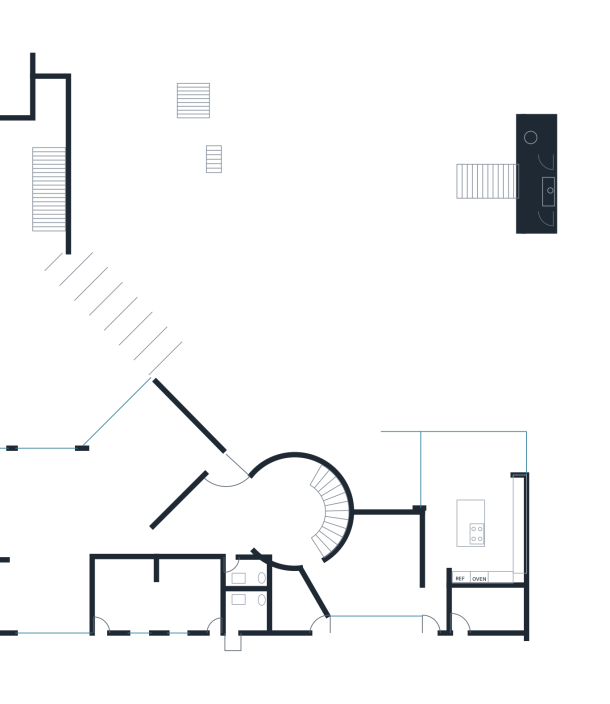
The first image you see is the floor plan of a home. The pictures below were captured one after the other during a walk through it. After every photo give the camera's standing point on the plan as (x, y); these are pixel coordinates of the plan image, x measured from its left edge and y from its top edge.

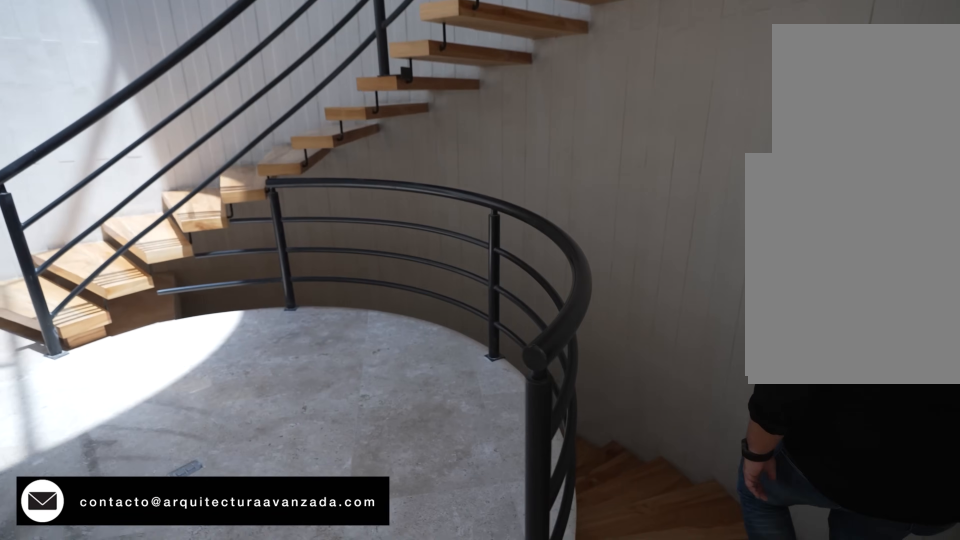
(282, 535)
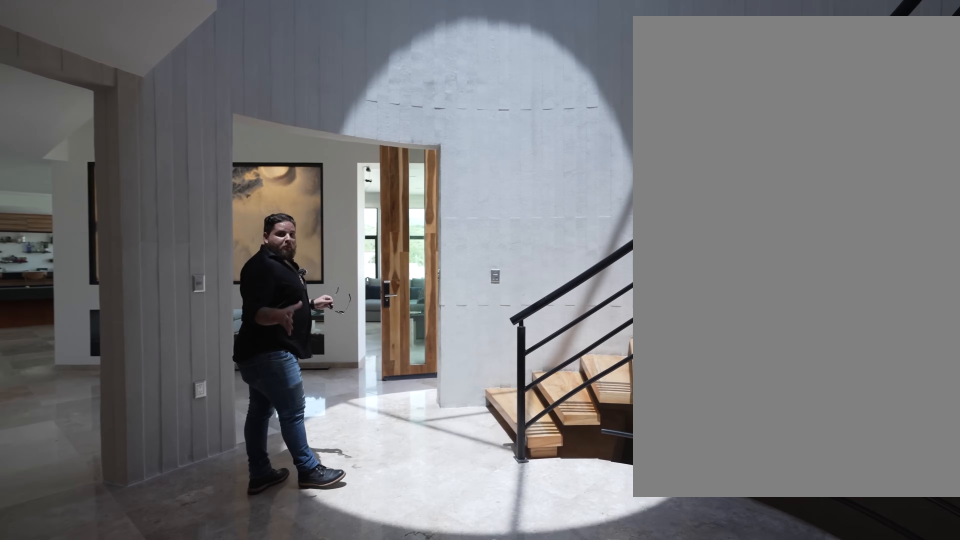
(285, 543)
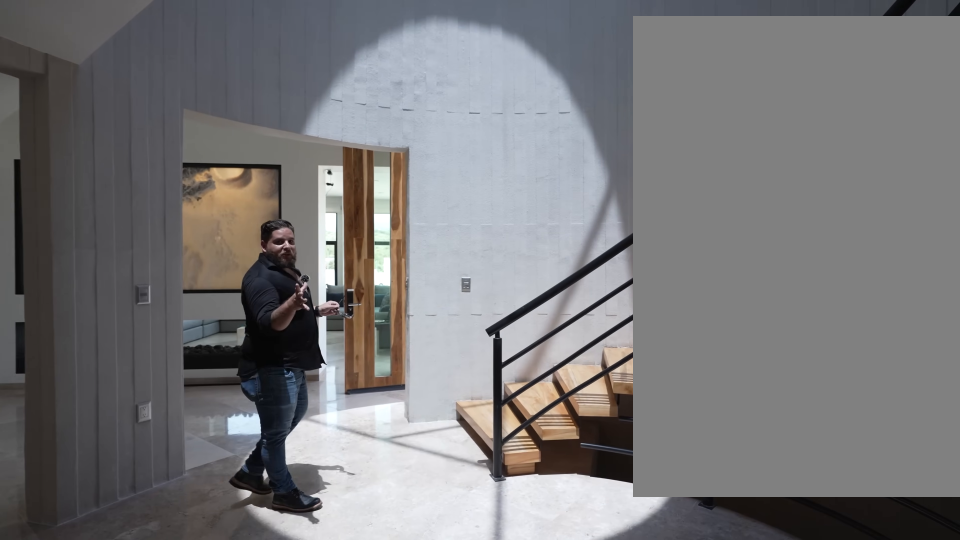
(280, 542)
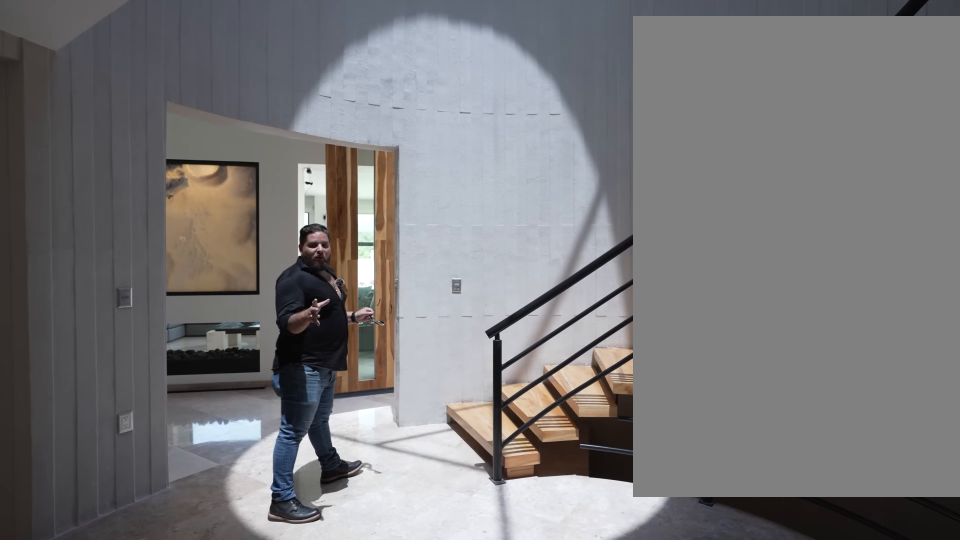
(275, 540)
